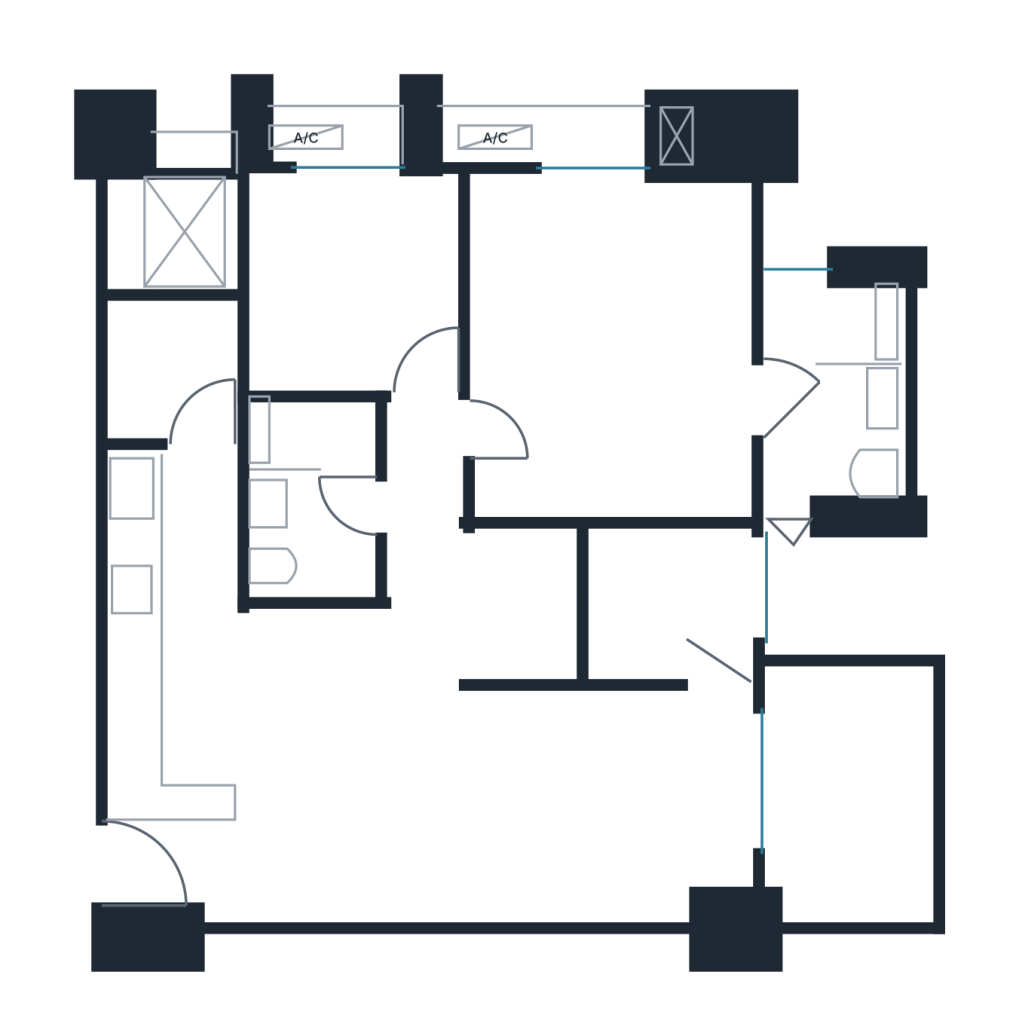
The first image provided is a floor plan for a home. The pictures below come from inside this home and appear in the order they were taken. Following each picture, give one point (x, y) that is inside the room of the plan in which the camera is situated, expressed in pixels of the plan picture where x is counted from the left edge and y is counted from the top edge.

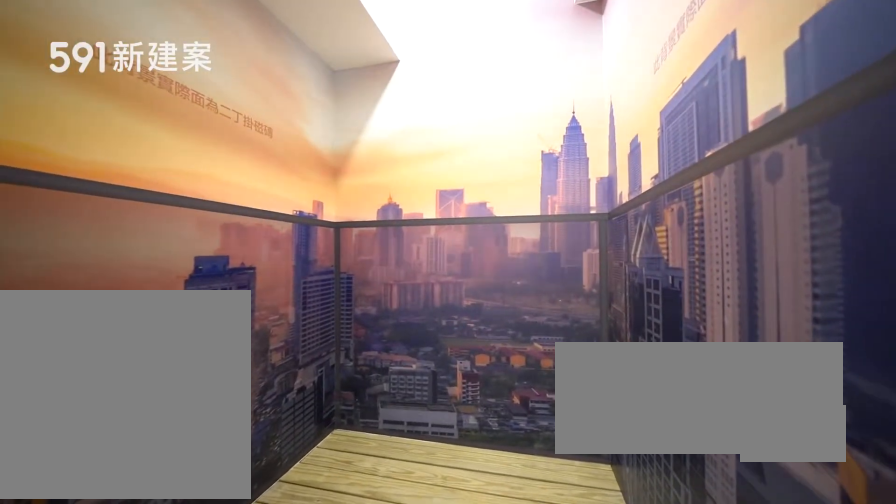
(168, 372)
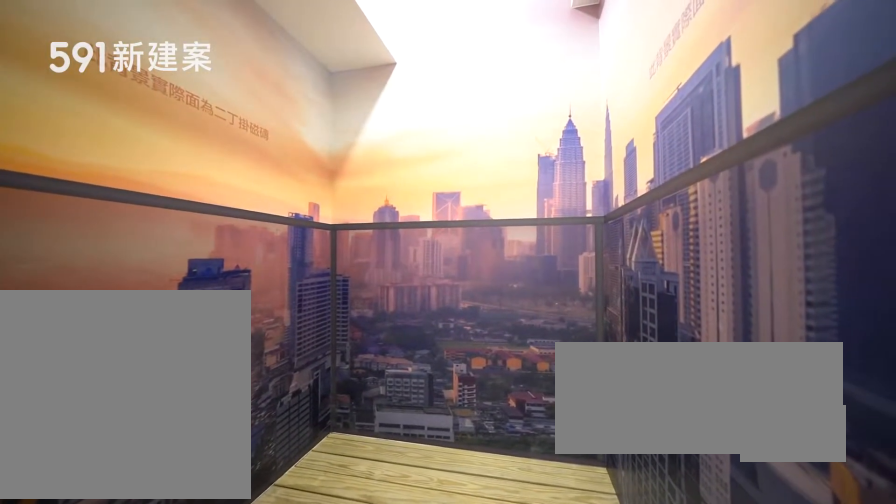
(168, 372)
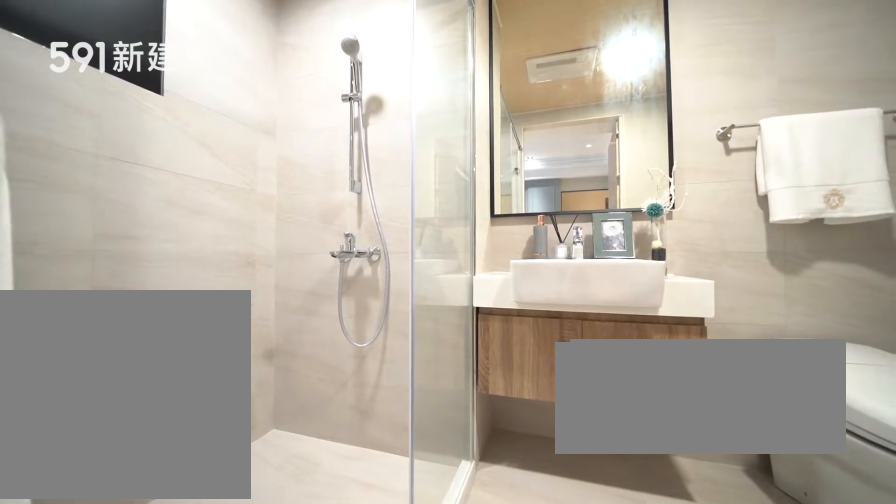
(839, 401)
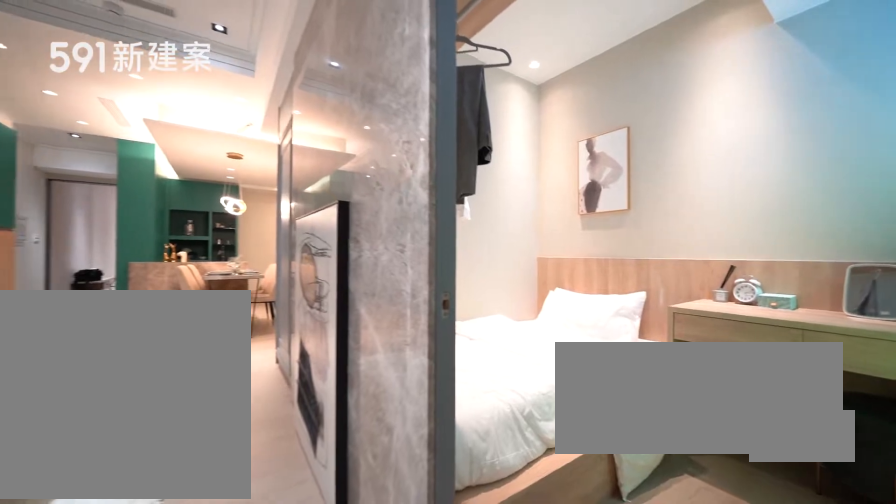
(673, 594)
